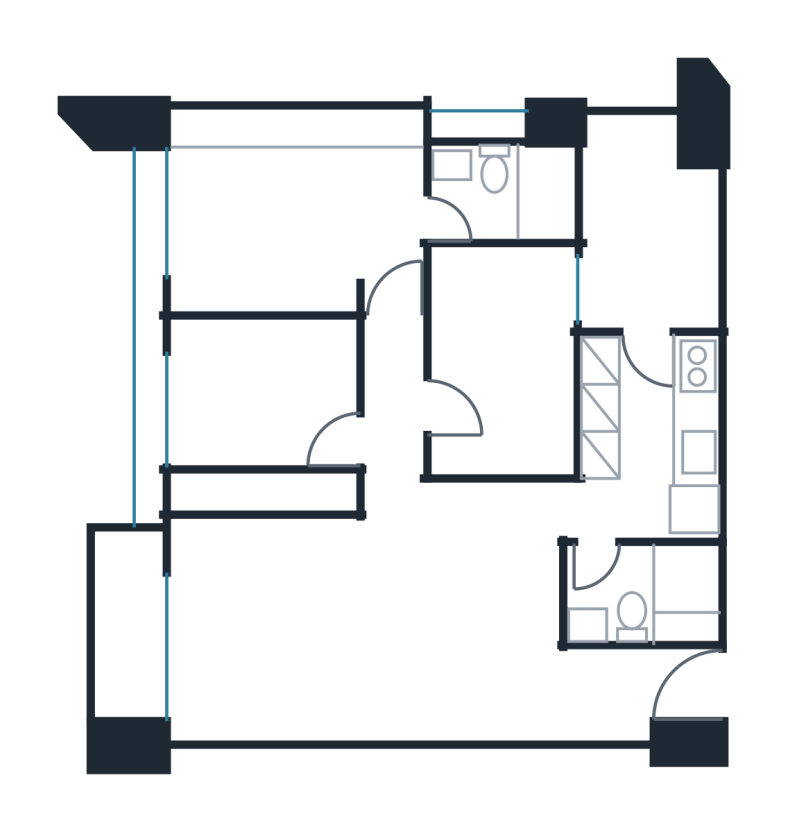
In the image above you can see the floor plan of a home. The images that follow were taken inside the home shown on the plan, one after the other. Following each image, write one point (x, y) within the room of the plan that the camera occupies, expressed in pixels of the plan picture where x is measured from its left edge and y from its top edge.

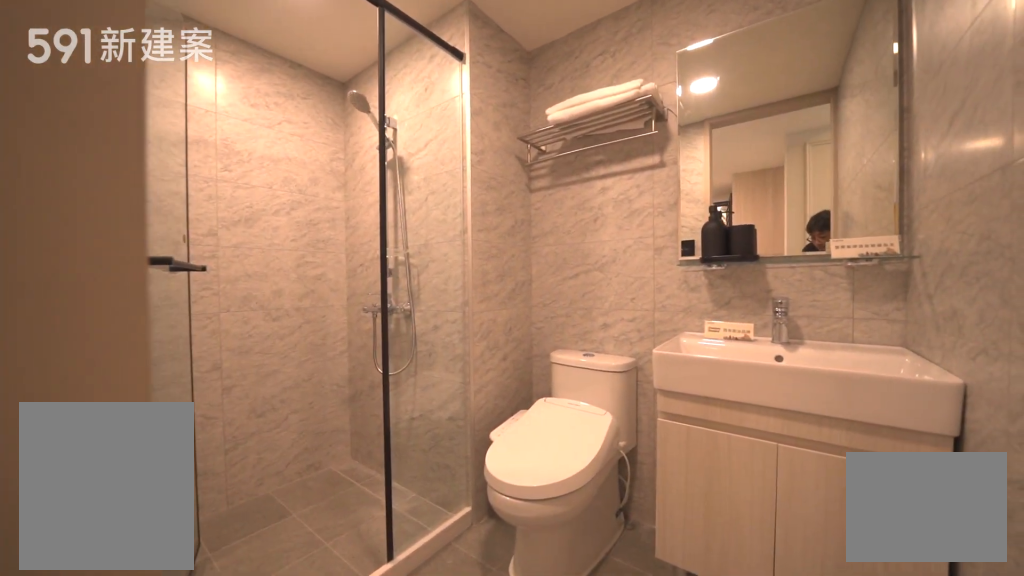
(641, 594)
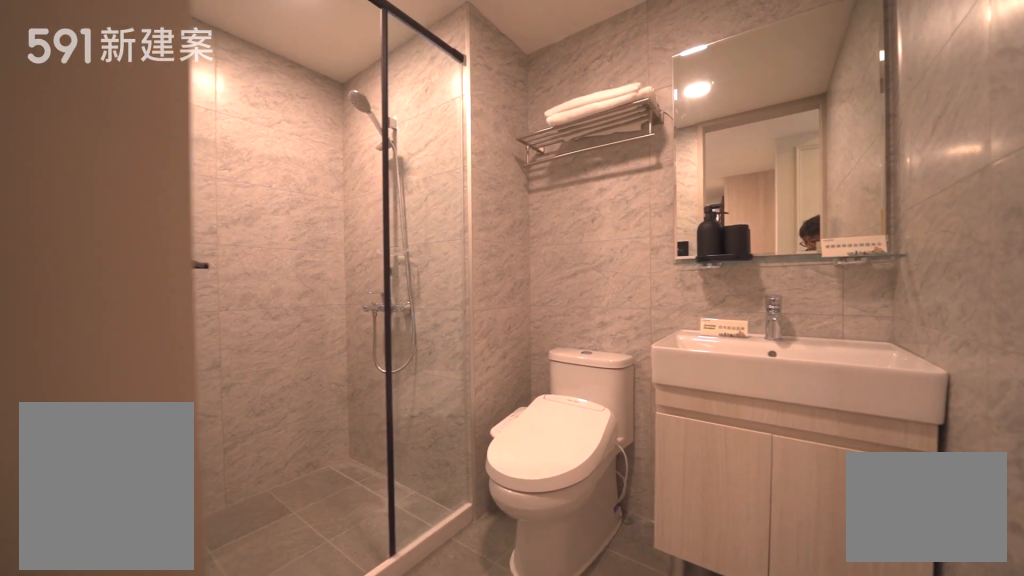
(641, 594)
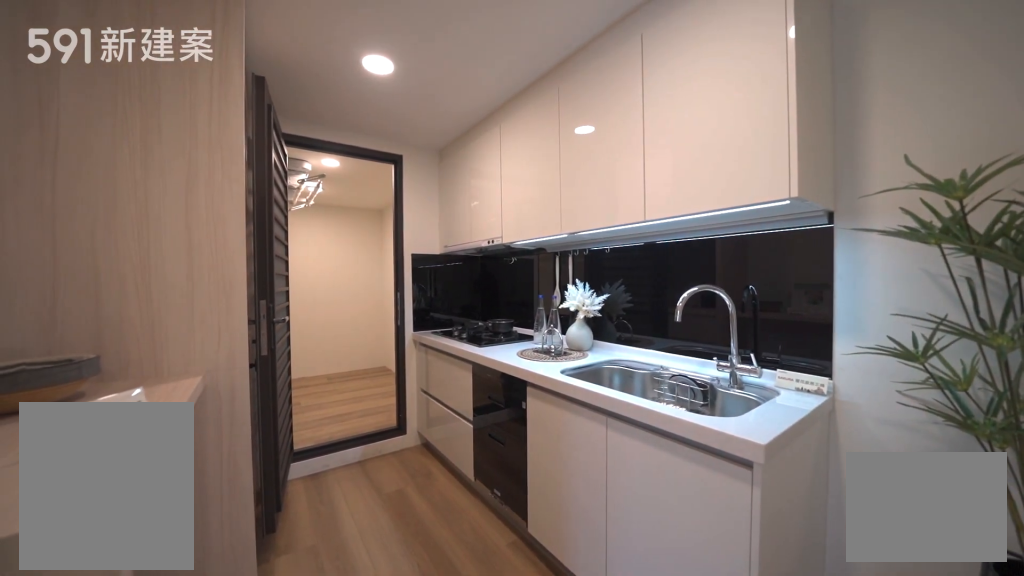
(646, 432)
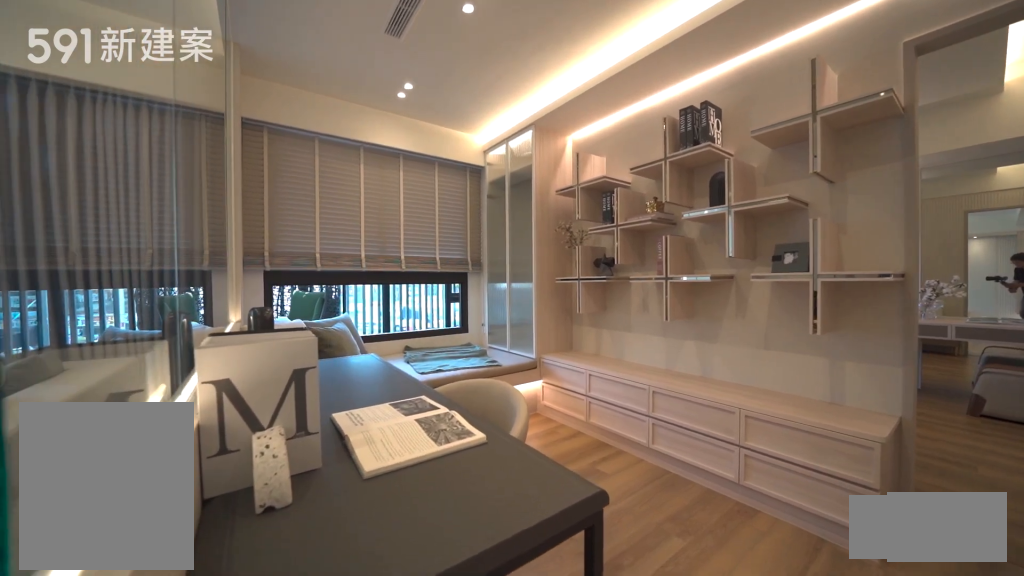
(262, 413)
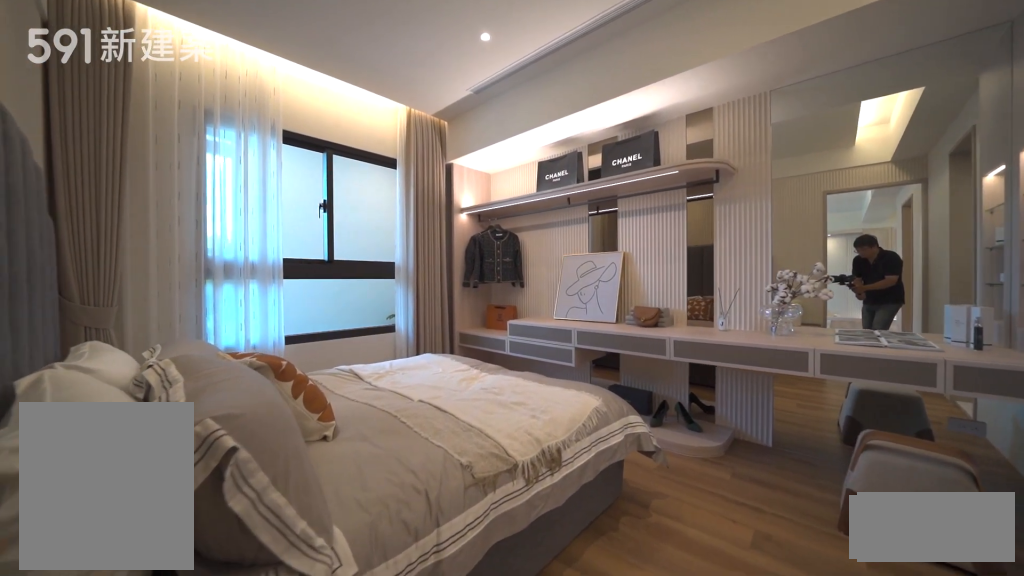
(297, 211)
